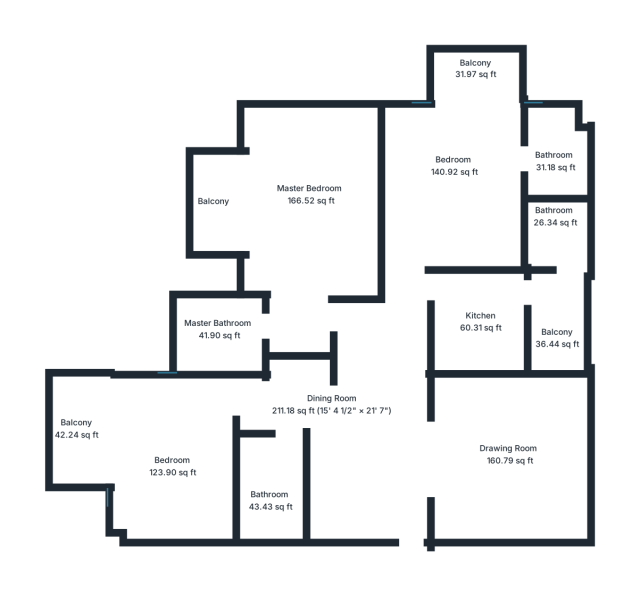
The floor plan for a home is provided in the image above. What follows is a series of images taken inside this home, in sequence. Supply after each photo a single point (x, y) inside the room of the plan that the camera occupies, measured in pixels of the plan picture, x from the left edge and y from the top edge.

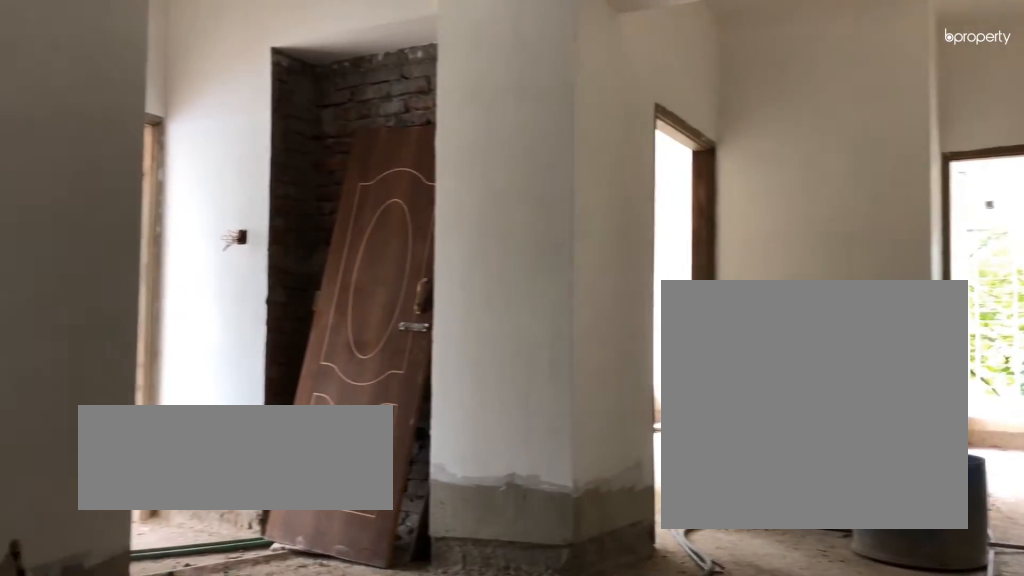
(362, 477)
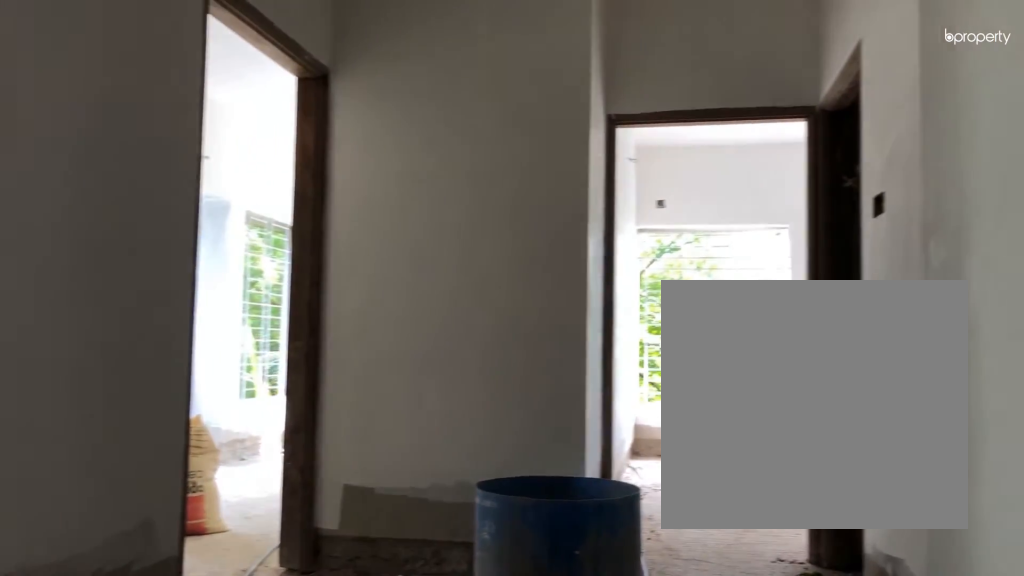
(361, 477)
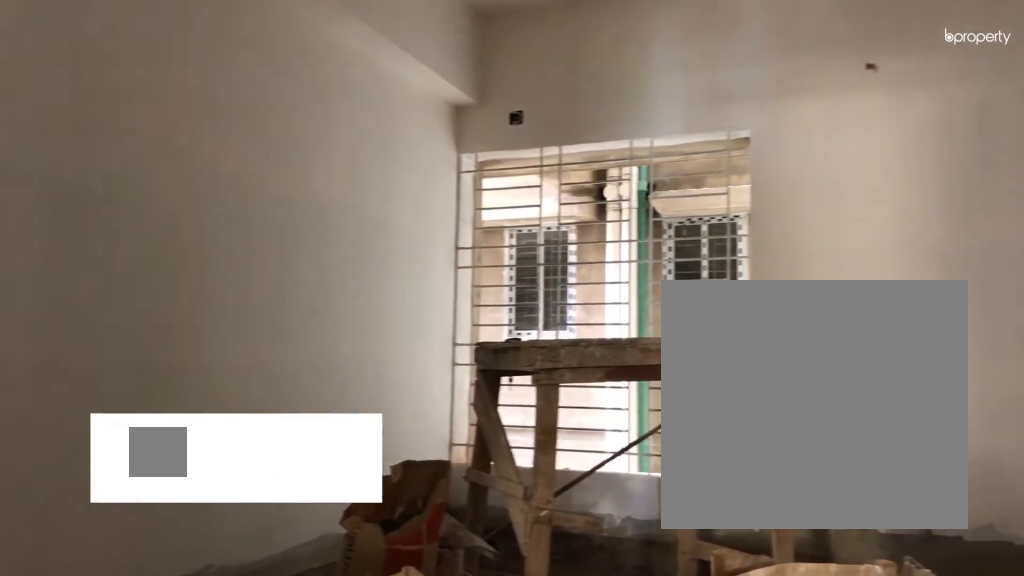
(511, 458)
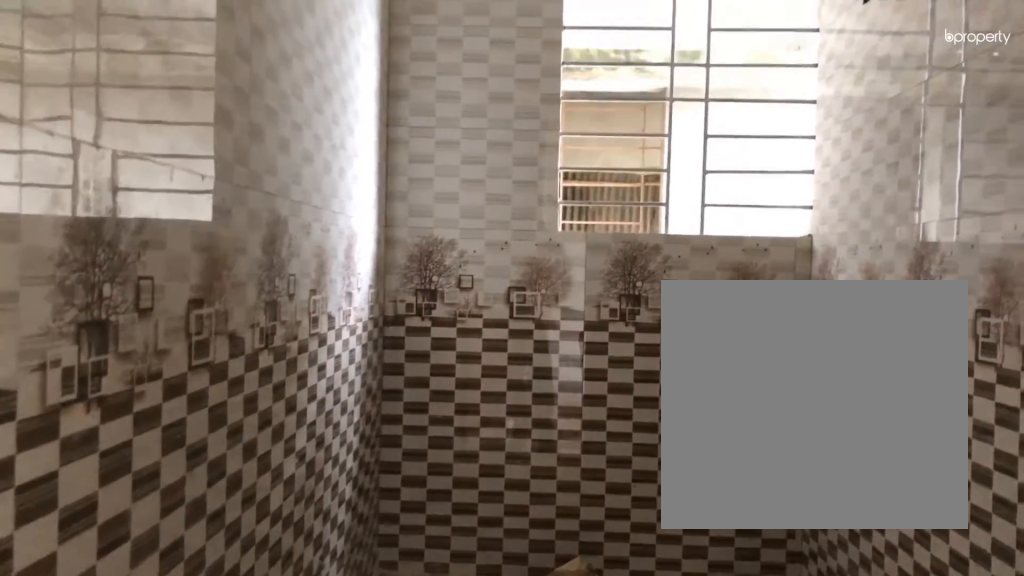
(269, 501)
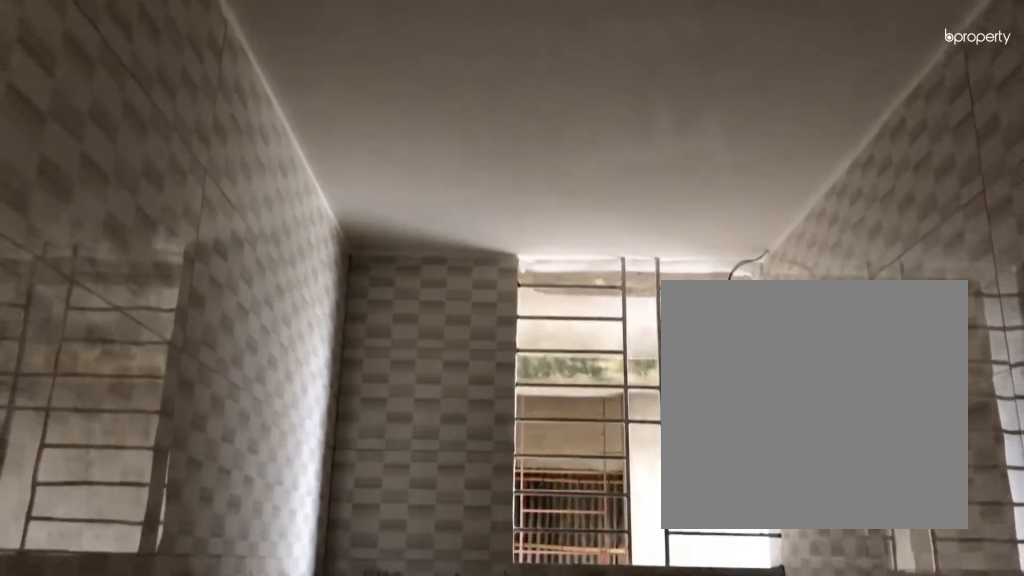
(269, 501)
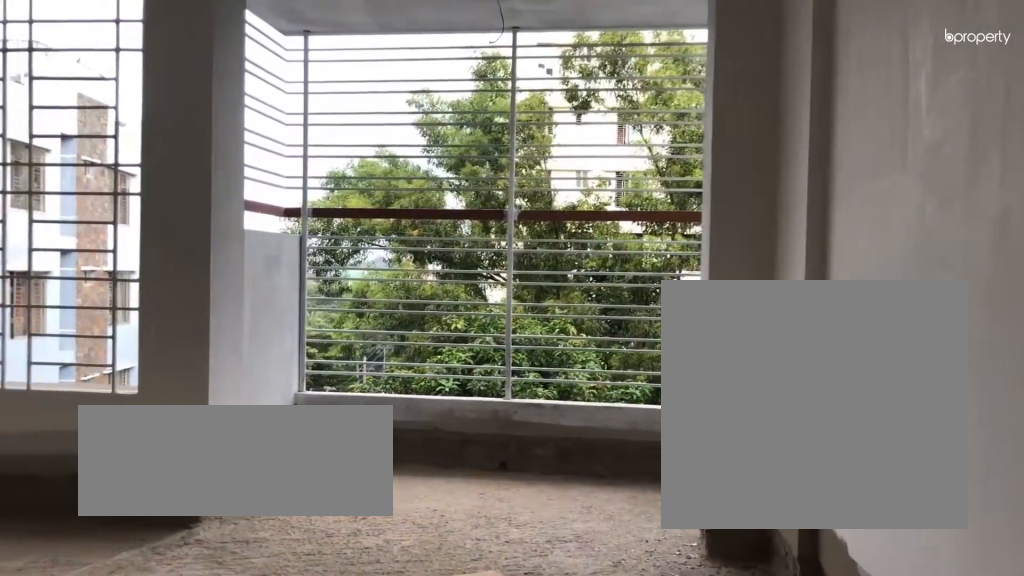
(173, 465)
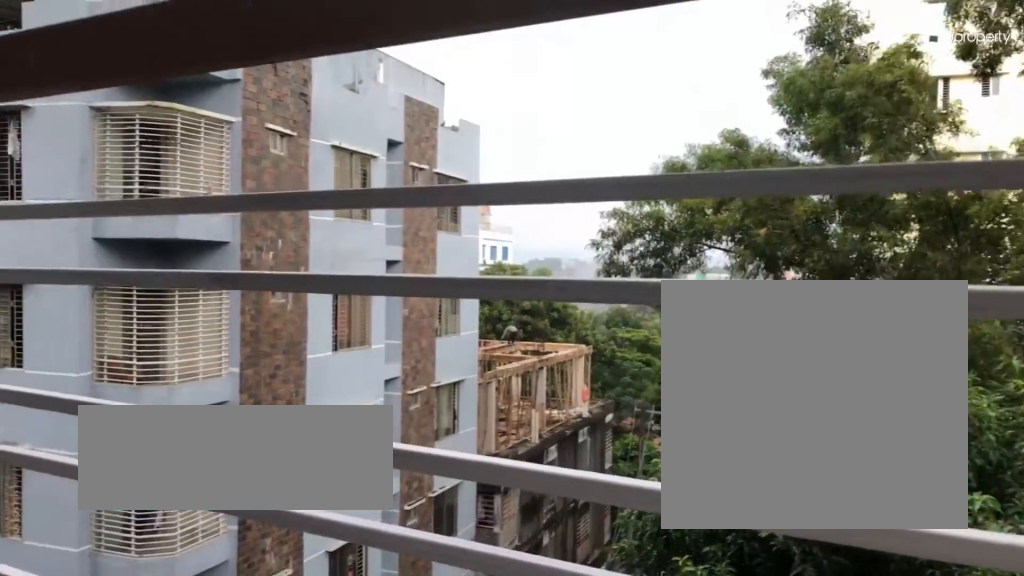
(78, 425)
